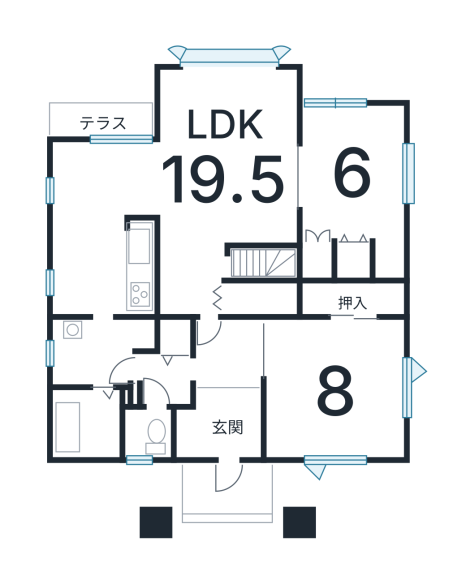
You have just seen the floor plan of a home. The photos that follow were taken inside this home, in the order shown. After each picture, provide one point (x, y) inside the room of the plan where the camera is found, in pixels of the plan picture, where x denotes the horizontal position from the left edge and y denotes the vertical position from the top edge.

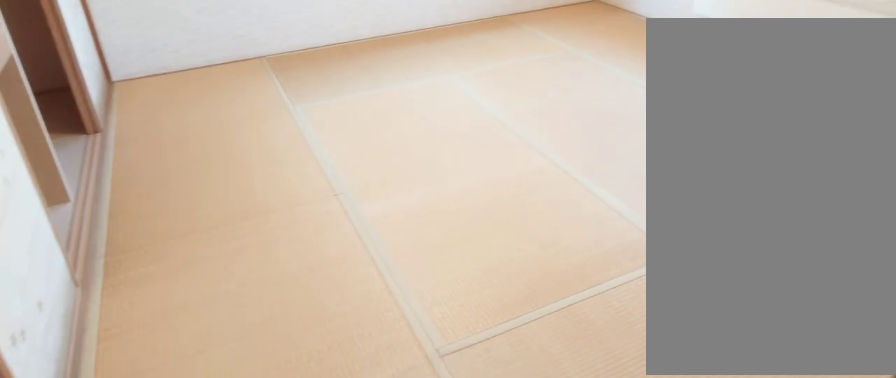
(336, 398)
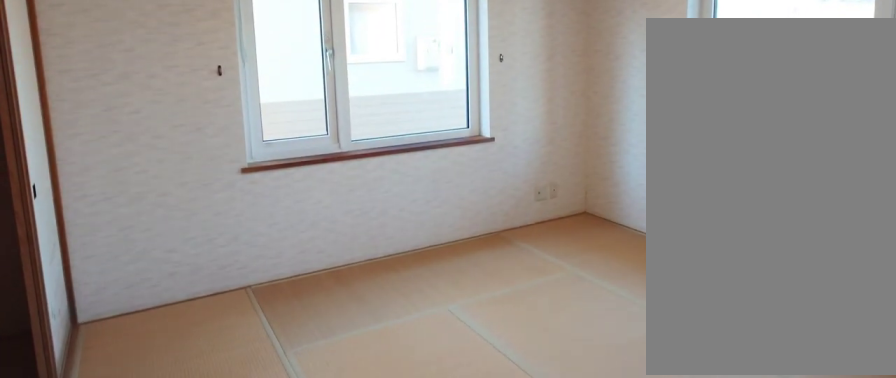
(336, 398)
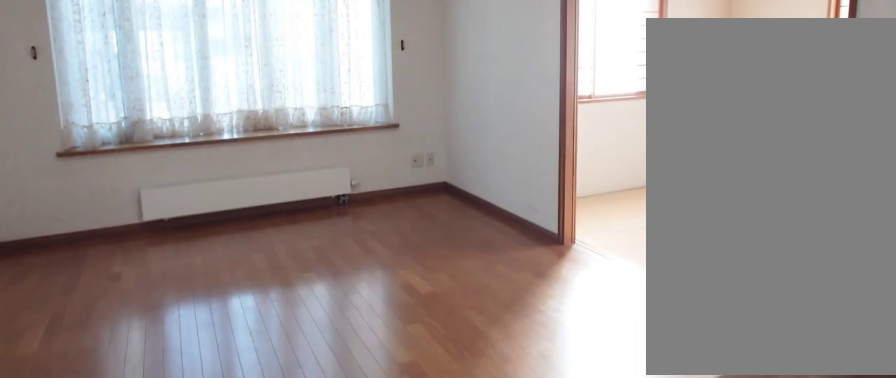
(227, 183)
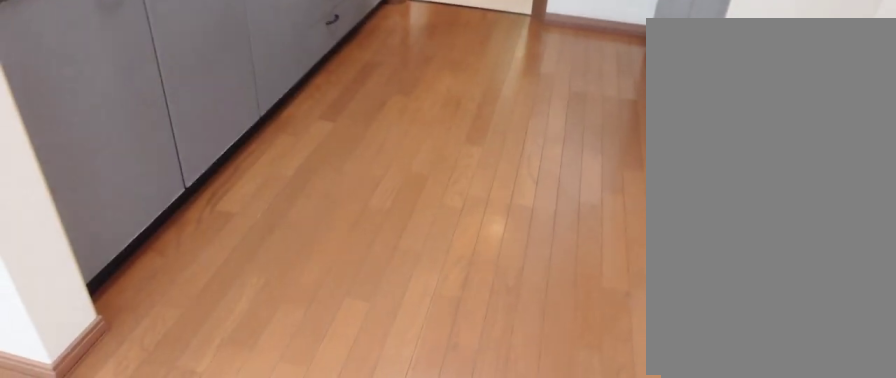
(89, 273)
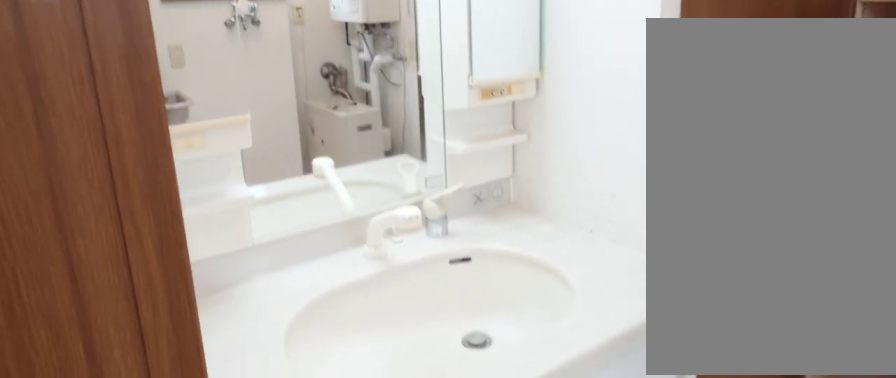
(91, 347)
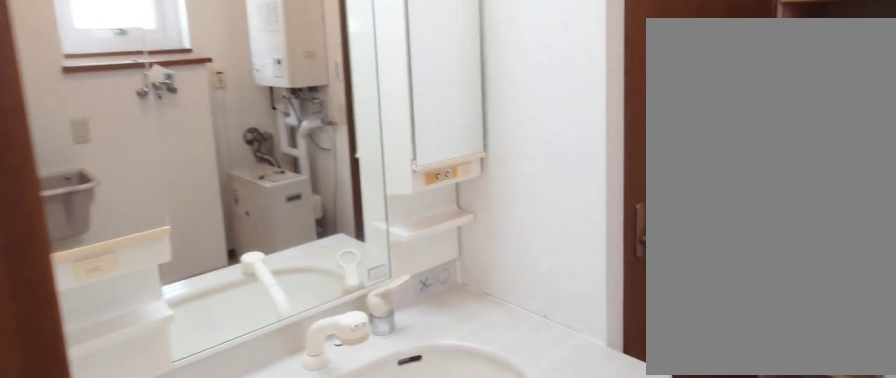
(91, 347)
